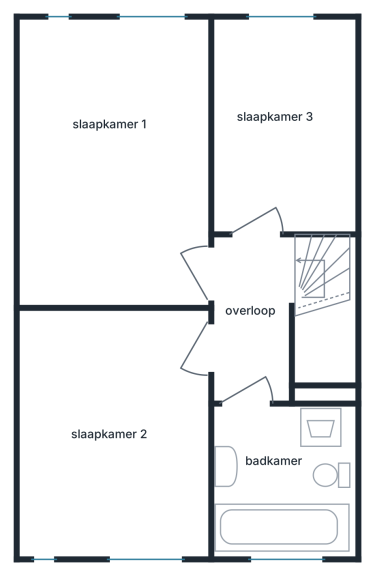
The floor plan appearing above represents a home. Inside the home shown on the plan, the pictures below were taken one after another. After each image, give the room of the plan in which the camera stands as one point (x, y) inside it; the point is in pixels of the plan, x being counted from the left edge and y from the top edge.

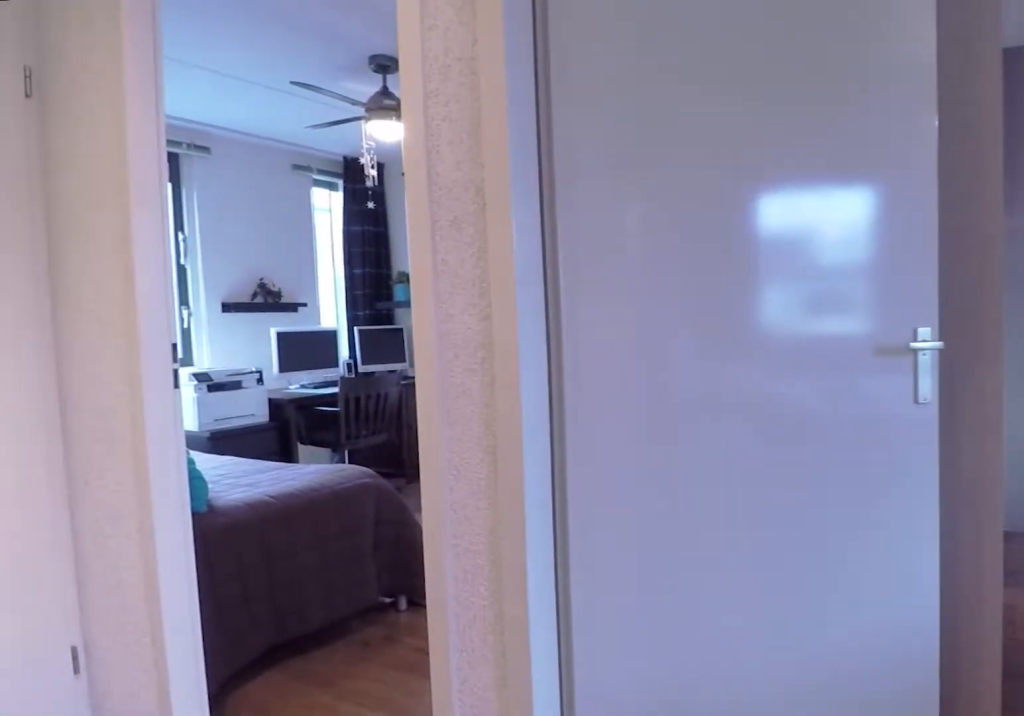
(256, 352)
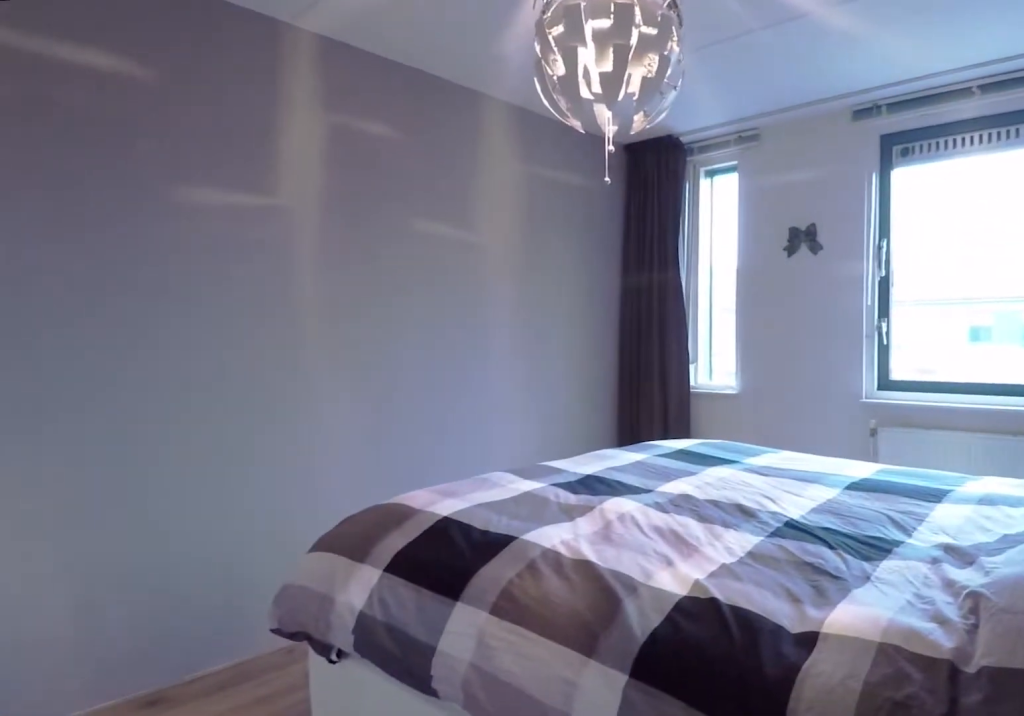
(168, 140)
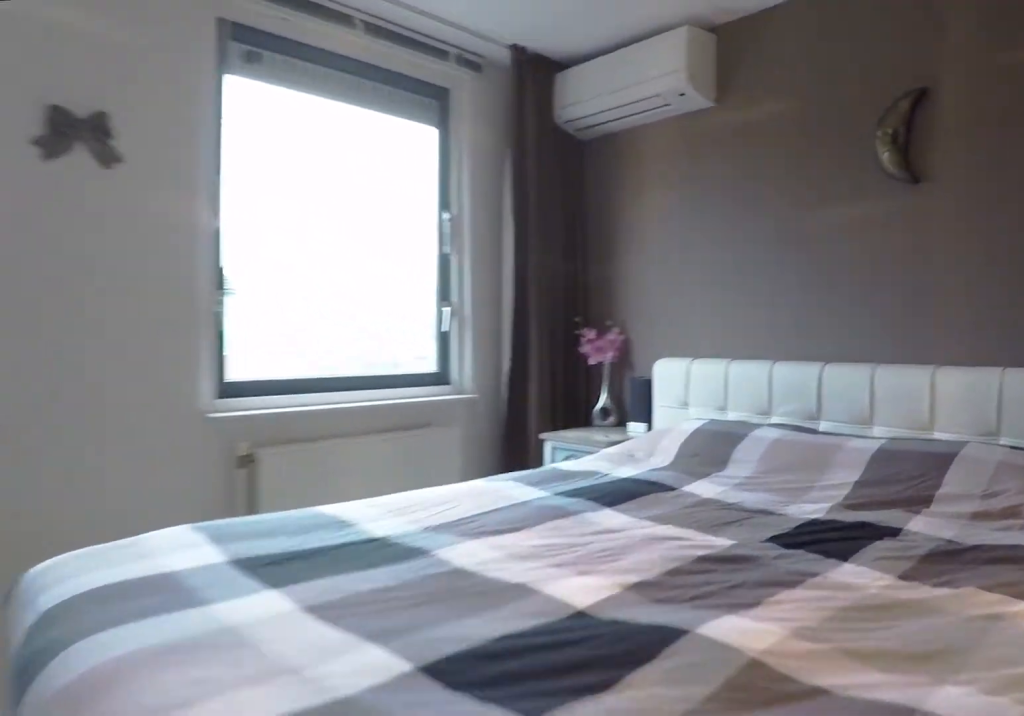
(168, 140)
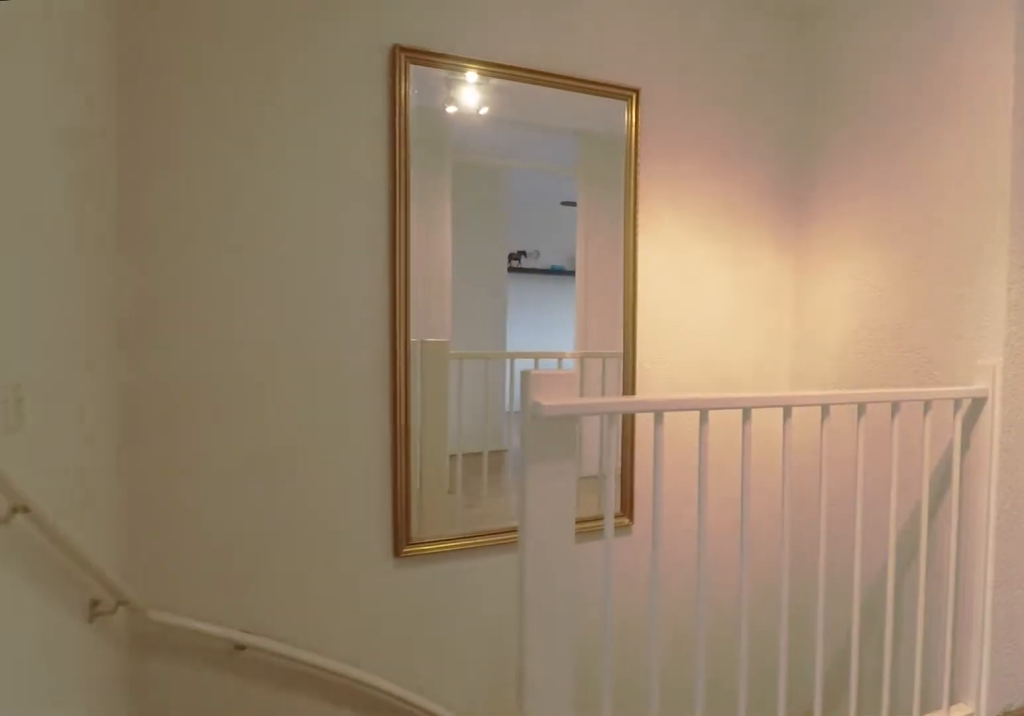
(256, 354)
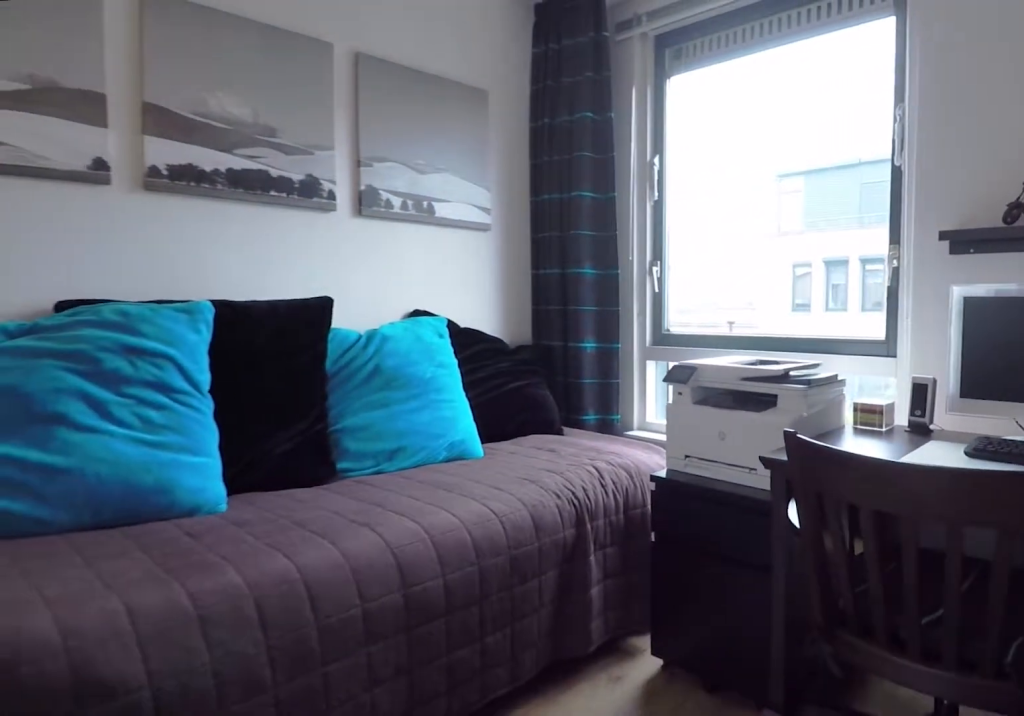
(119, 443)
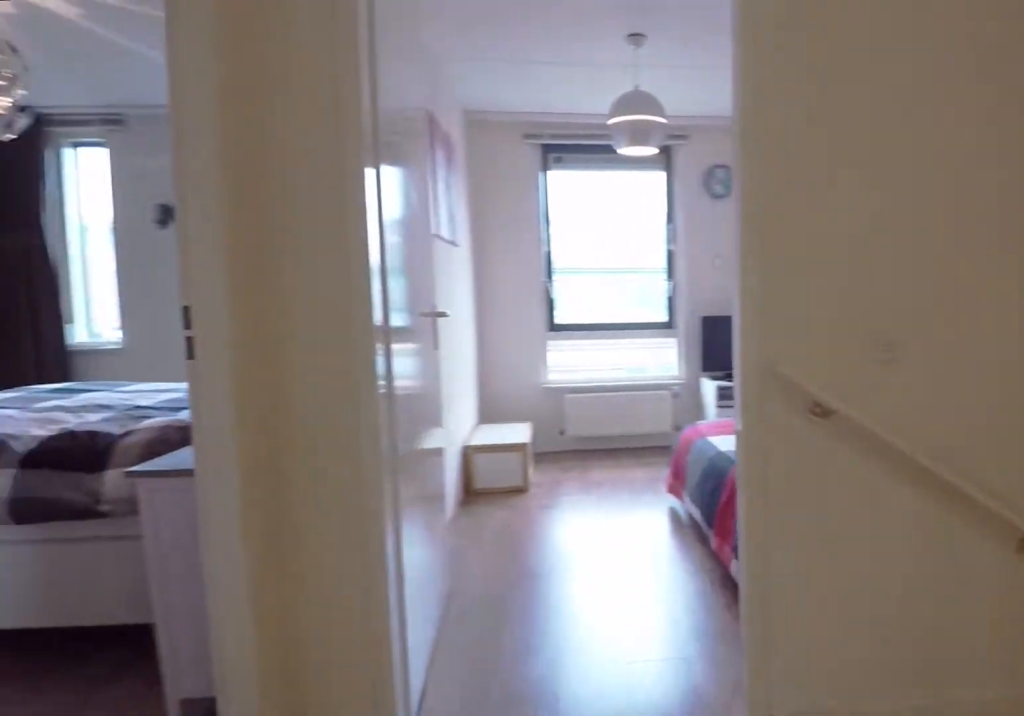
(255, 352)
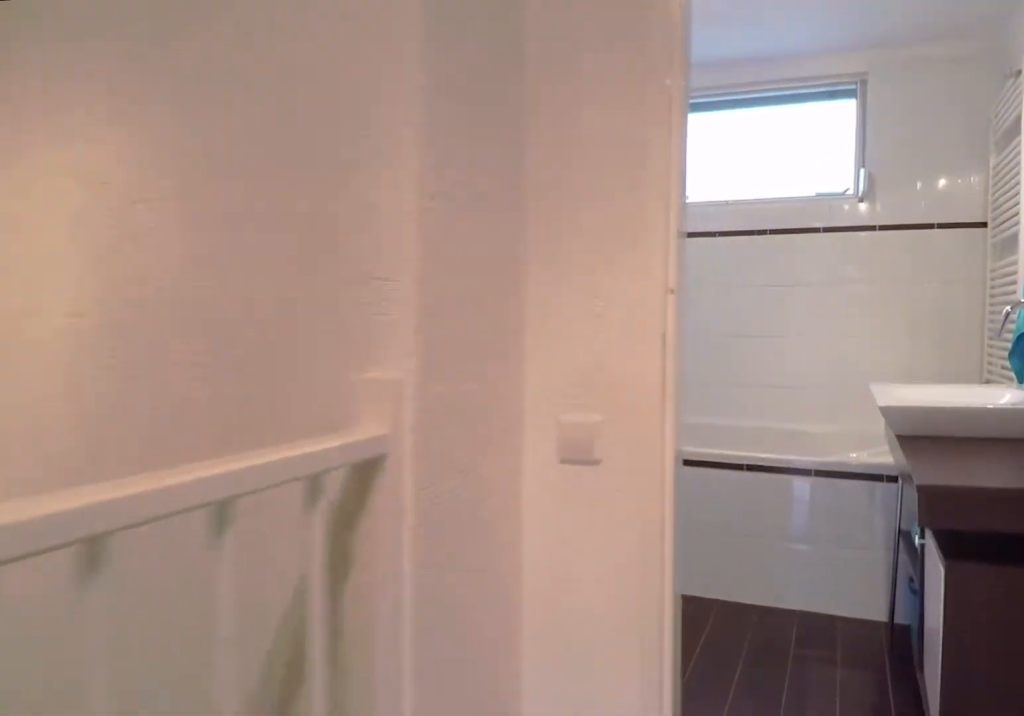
(255, 352)
